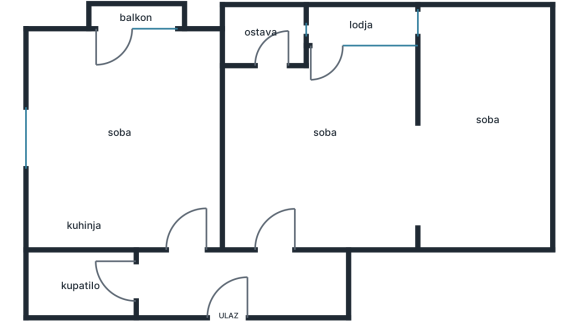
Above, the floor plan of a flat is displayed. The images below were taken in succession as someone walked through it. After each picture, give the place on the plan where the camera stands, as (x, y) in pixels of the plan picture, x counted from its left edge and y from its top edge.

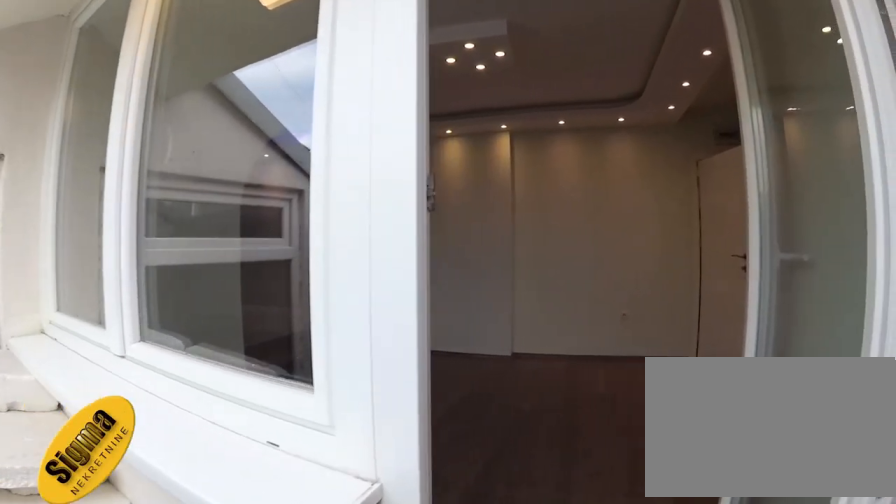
(325, 12)
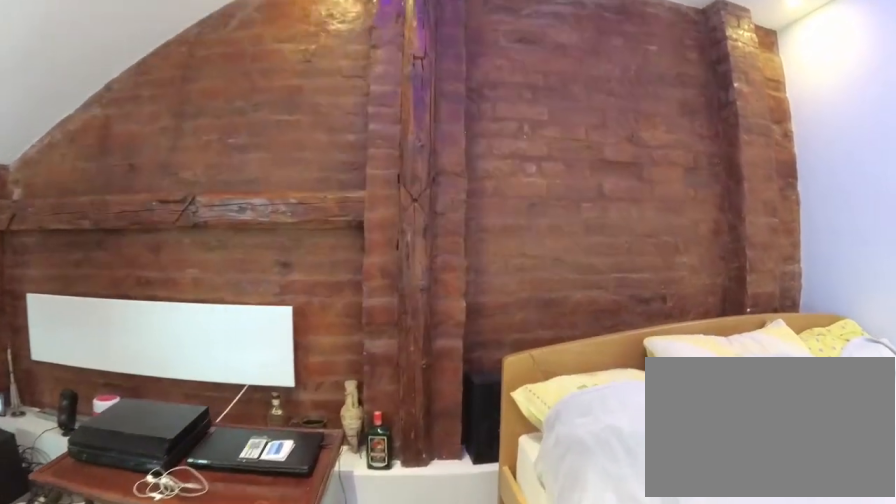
(461, 147)
